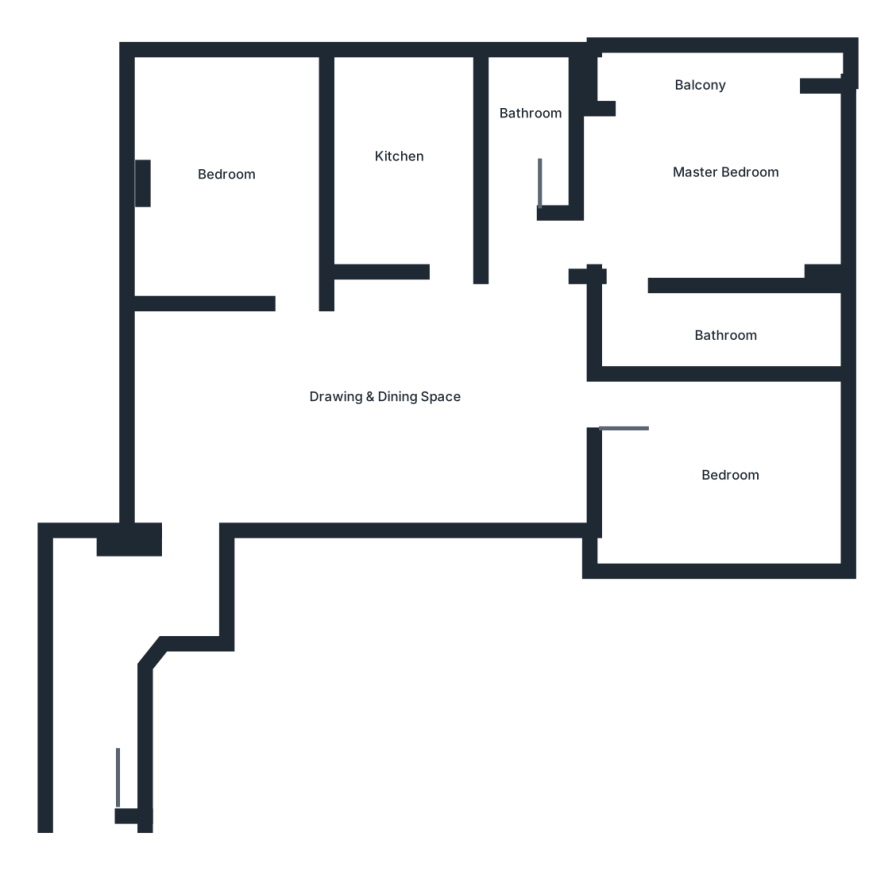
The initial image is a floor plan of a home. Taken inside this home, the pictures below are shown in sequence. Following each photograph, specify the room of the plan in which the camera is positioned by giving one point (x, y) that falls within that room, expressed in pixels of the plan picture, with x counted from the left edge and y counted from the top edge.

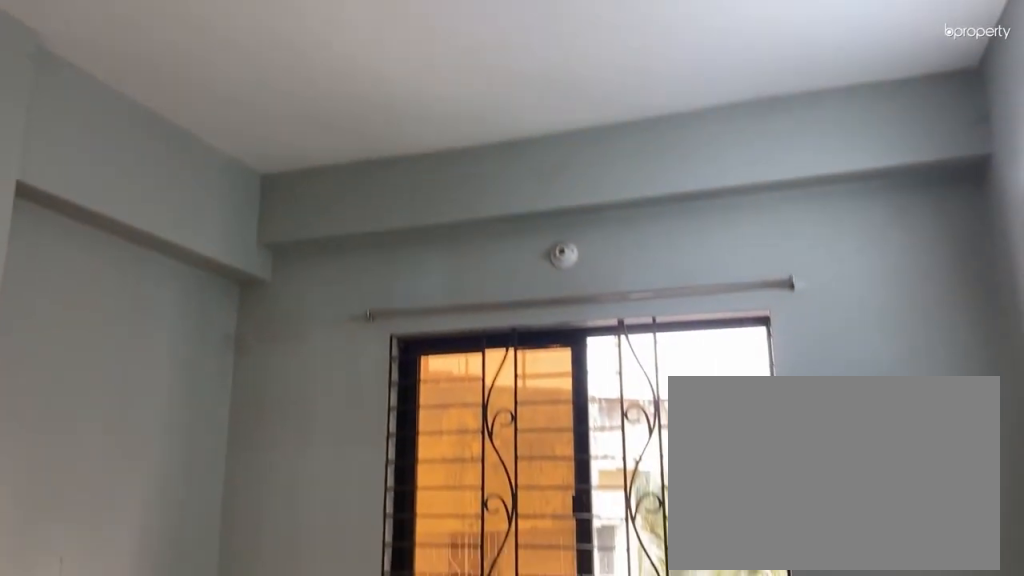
(217, 204)
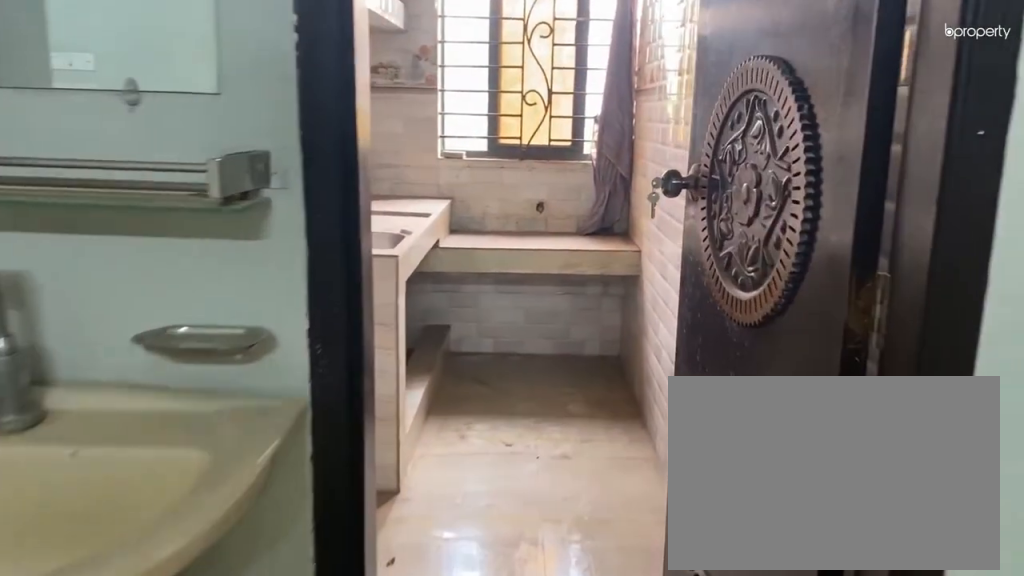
(435, 273)
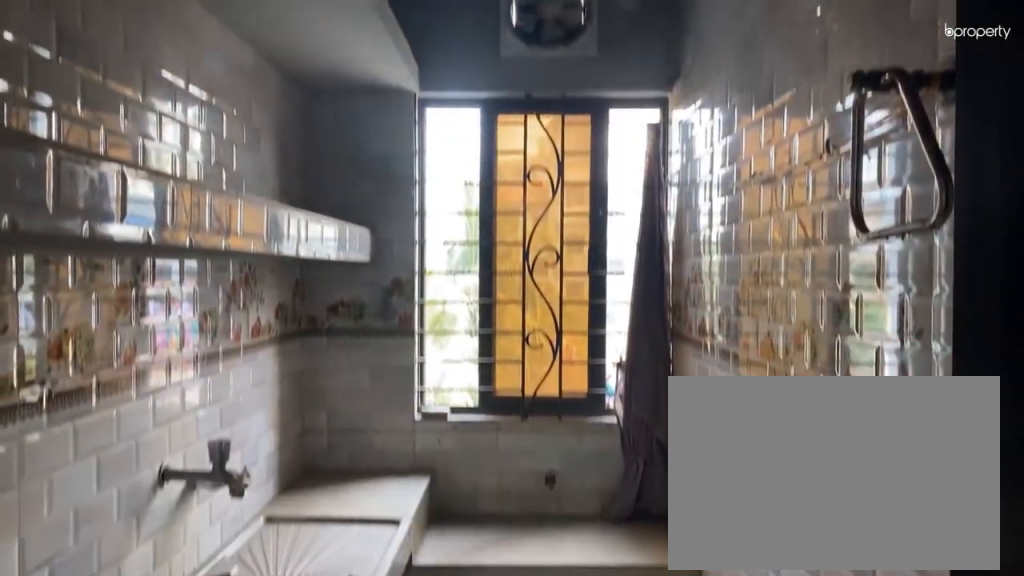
(409, 174)
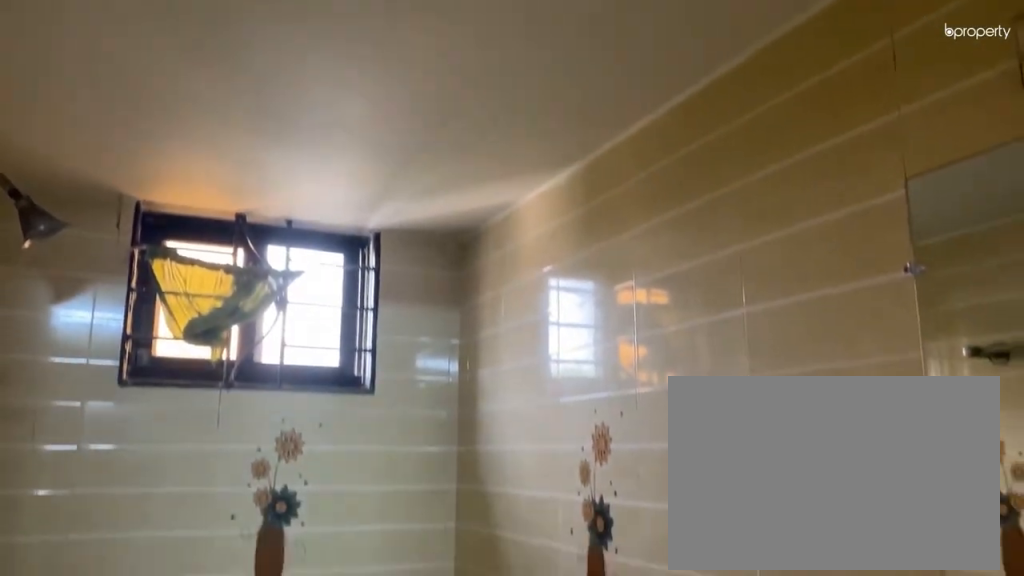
(521, 148)
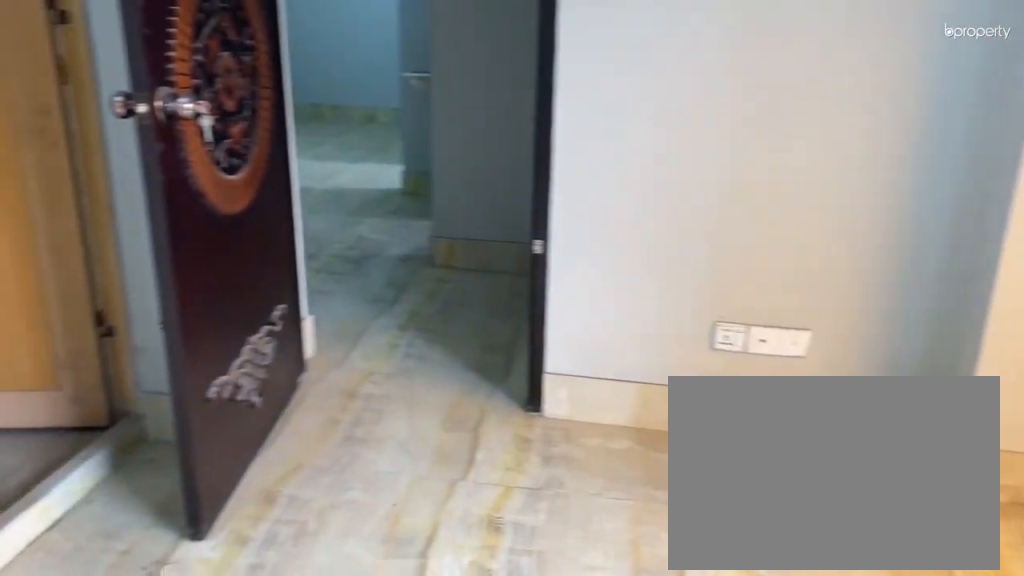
(708, 180)
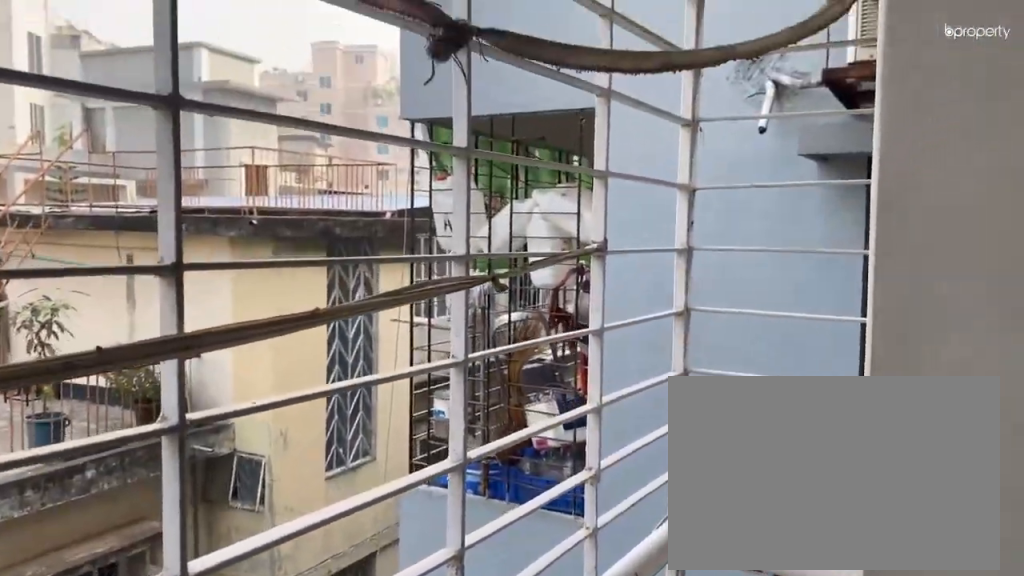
(684, 81)
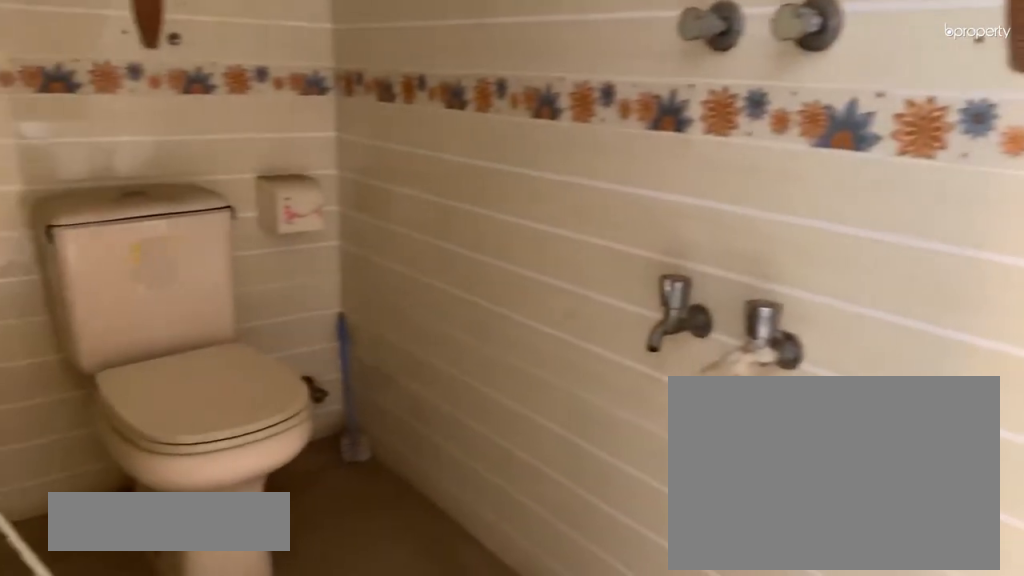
(715, 337)
